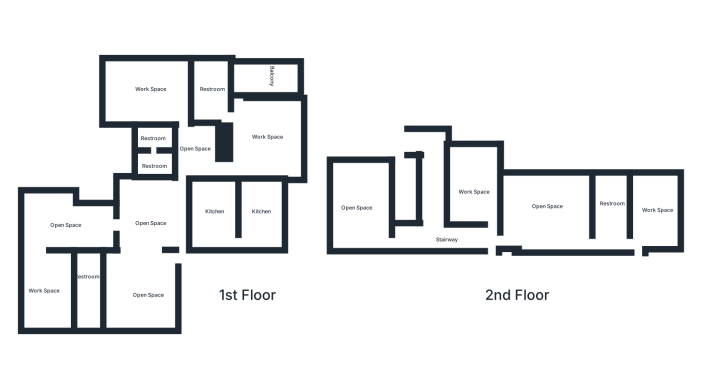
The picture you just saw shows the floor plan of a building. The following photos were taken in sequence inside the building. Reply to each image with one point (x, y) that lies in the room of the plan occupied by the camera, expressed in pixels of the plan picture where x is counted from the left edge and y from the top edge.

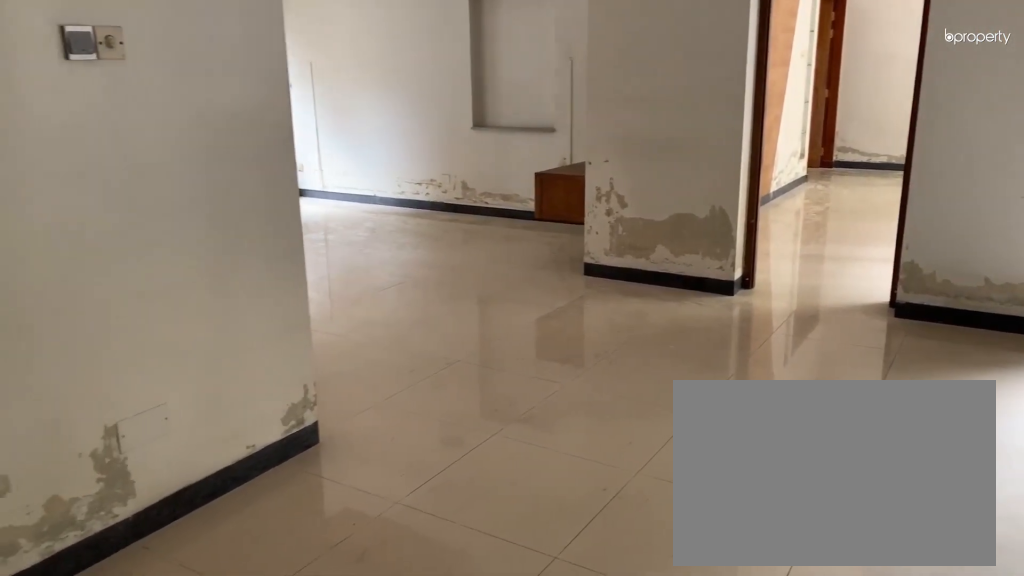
(148, 212)
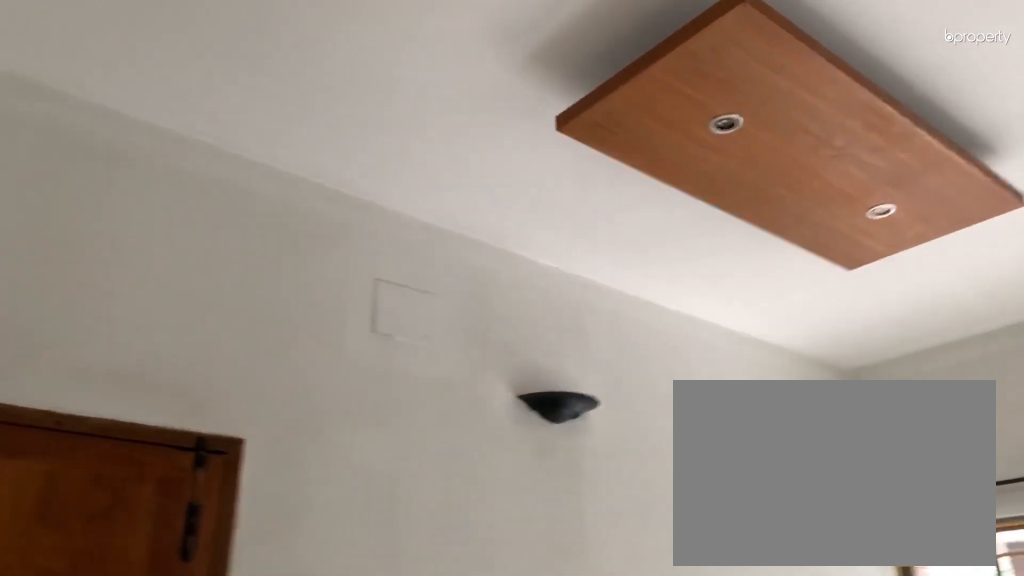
(139, 290)
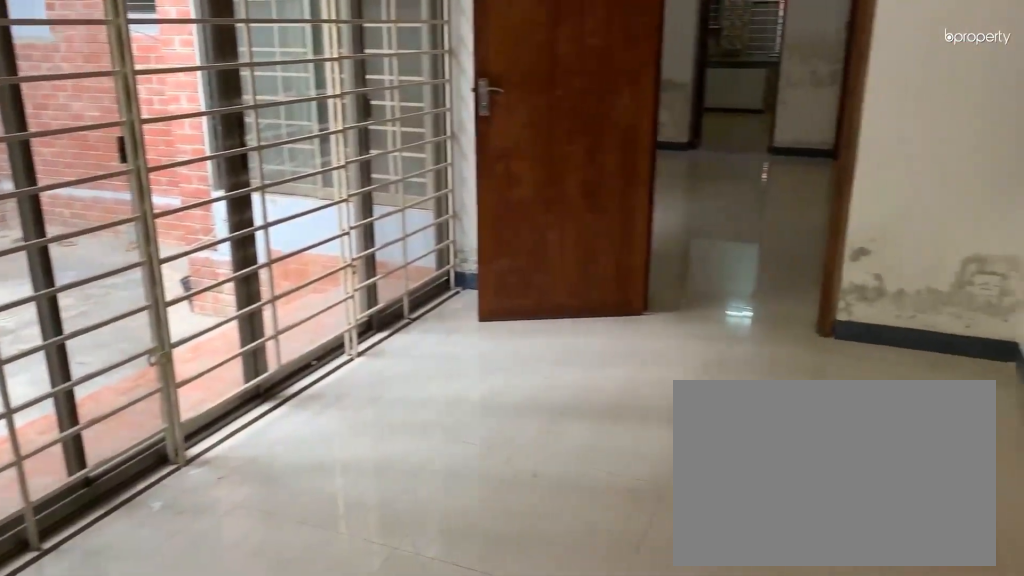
(57, 224)
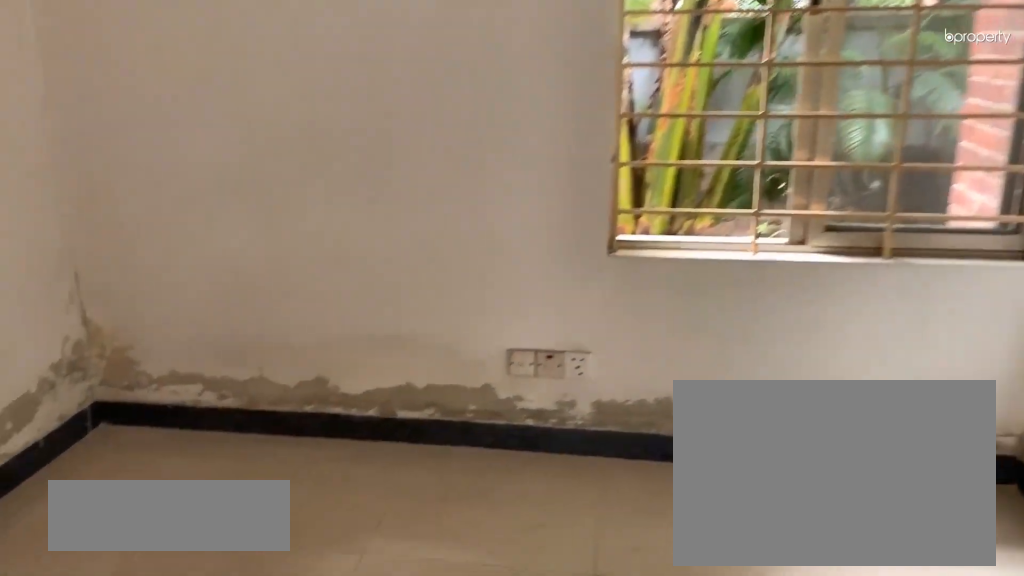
(48, 292)
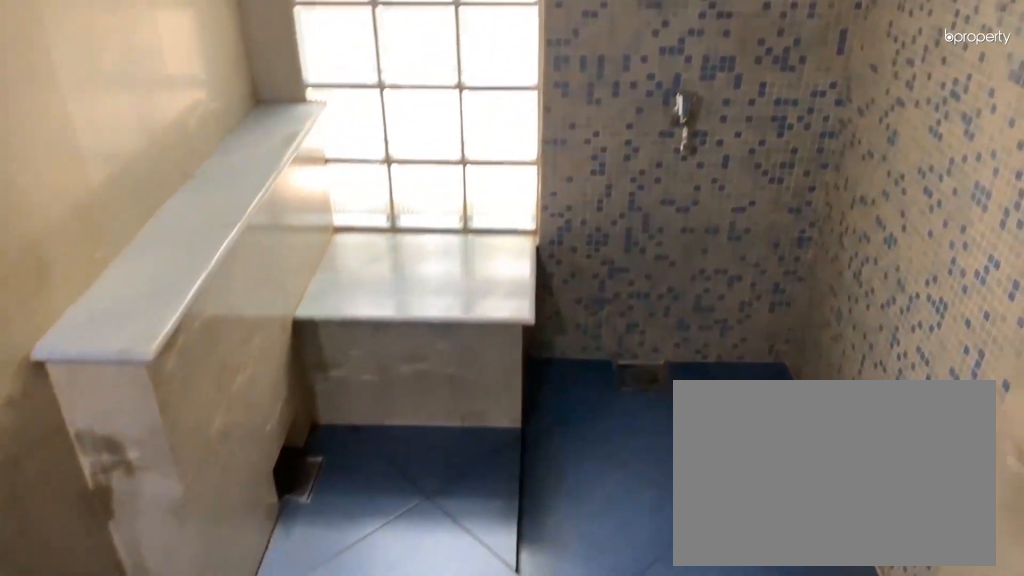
(90, 282)
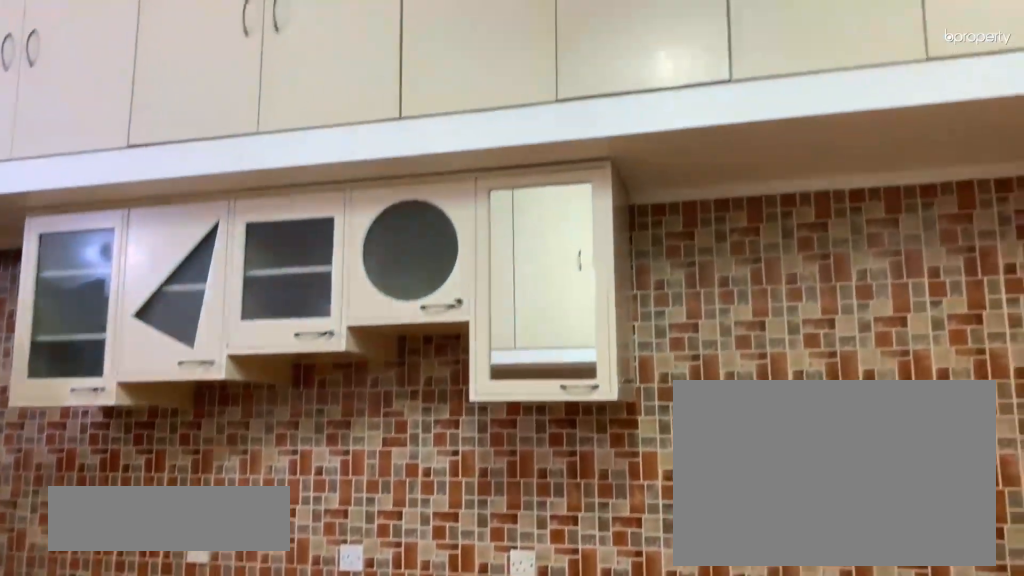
(213, 219)
